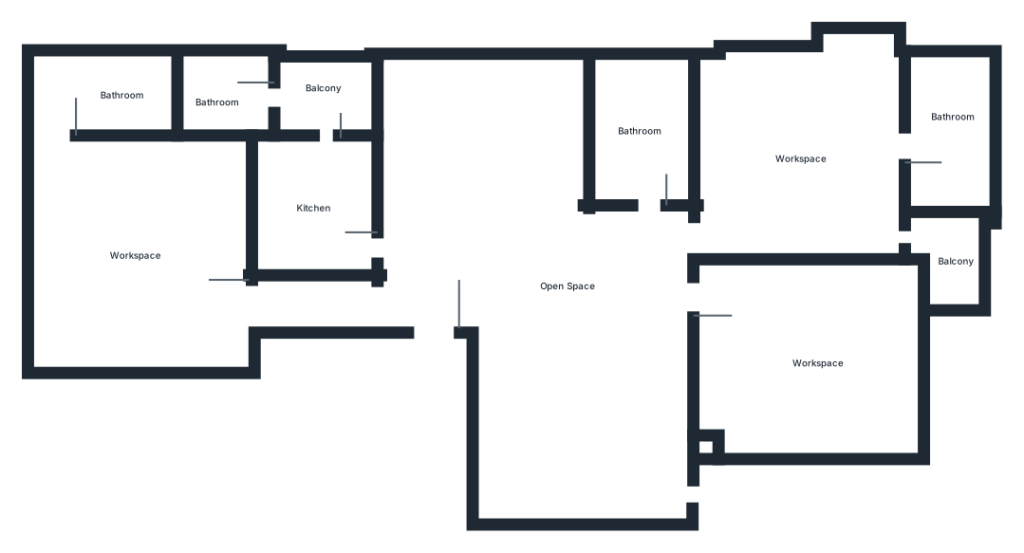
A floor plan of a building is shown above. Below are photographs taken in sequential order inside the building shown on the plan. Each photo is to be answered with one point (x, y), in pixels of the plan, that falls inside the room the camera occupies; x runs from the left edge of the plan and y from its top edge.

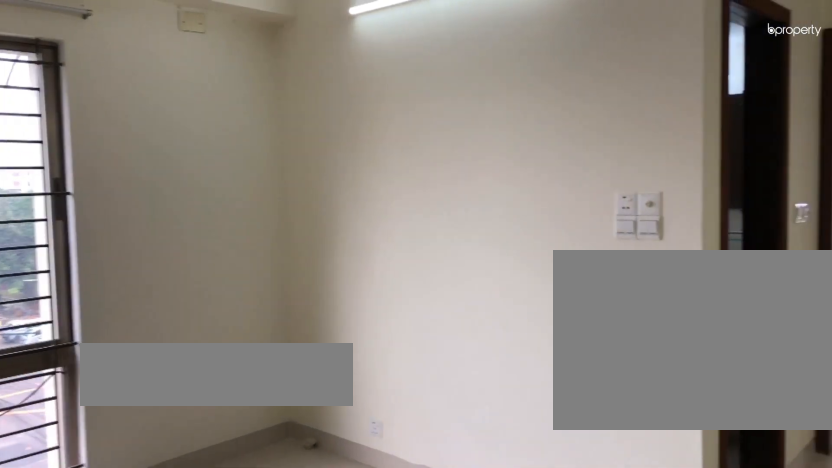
(538, 271)
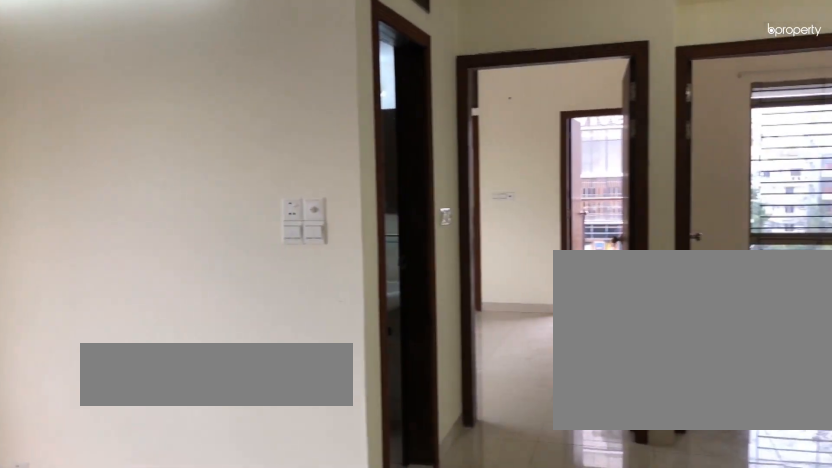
(538, 271)
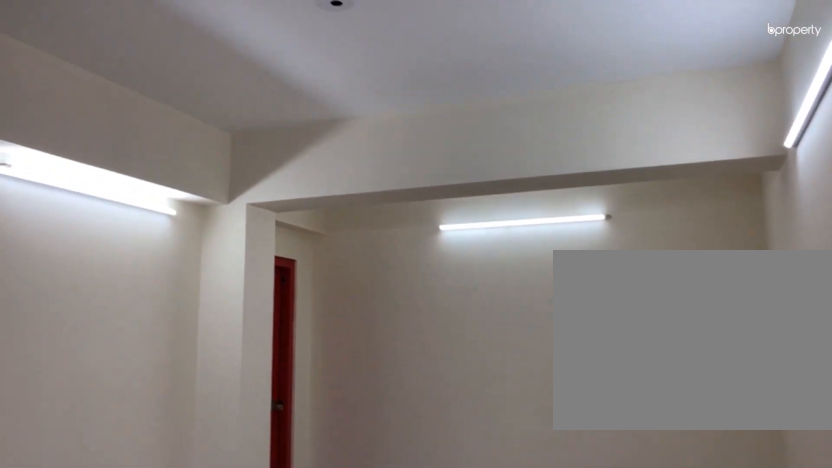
(587, 376)
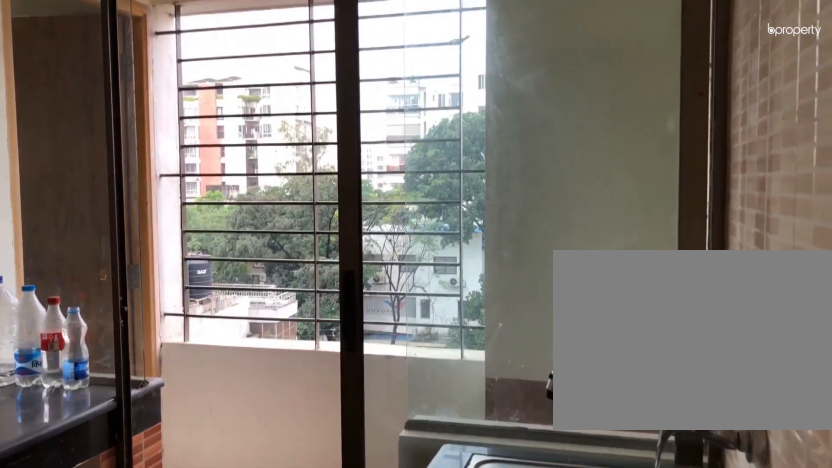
(324, 209)
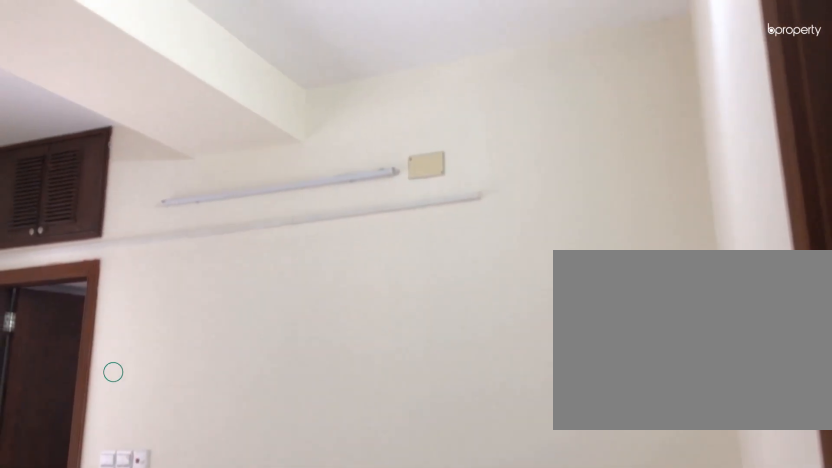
(140, 253)
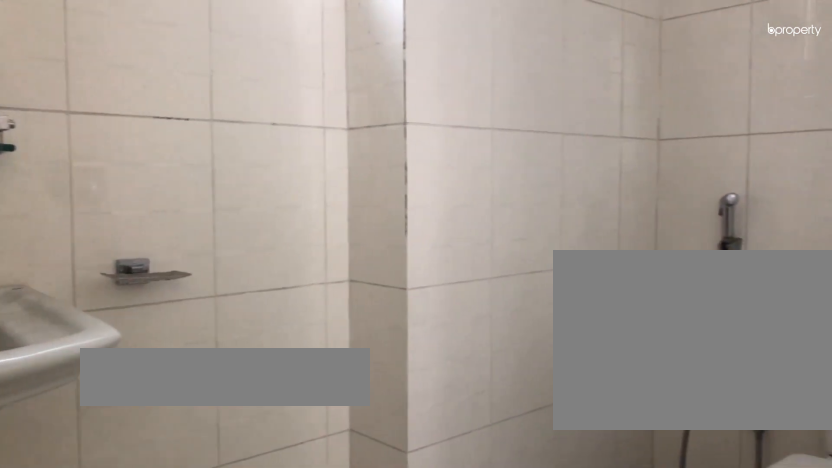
(105, 92)
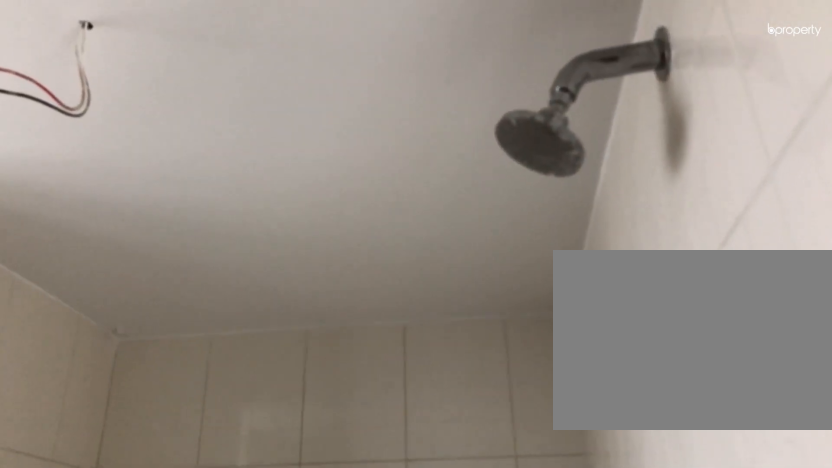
(105, 92)
